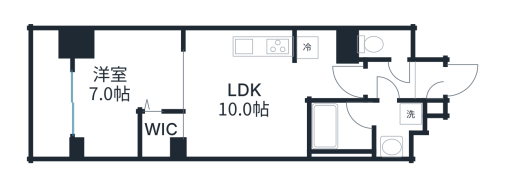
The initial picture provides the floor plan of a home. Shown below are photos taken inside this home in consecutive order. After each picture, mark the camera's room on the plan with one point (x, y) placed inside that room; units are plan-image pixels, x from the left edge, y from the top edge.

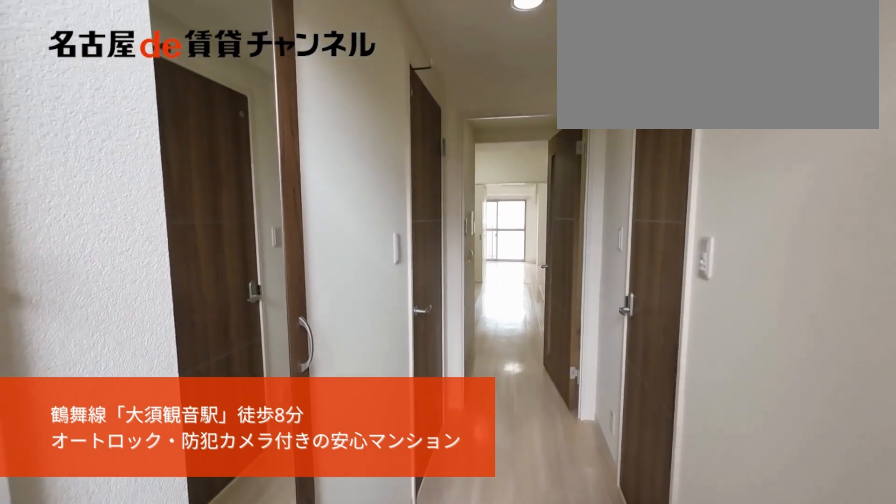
(429, 85)
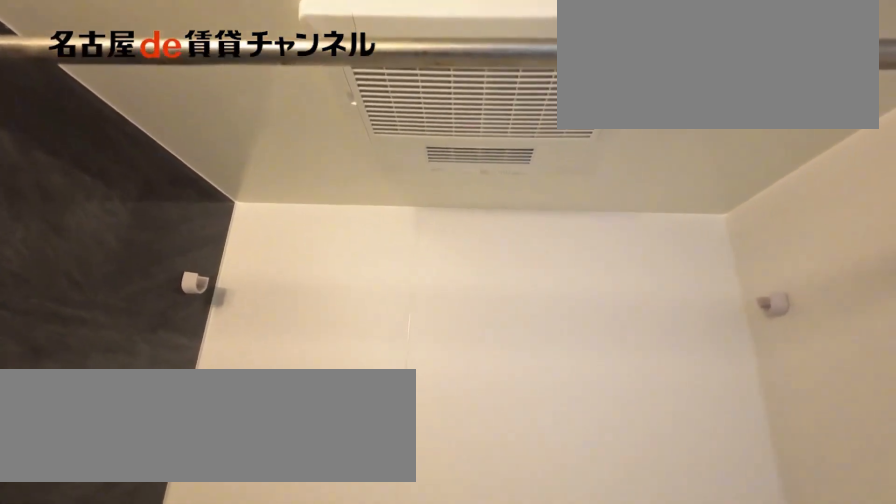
(363, 128)
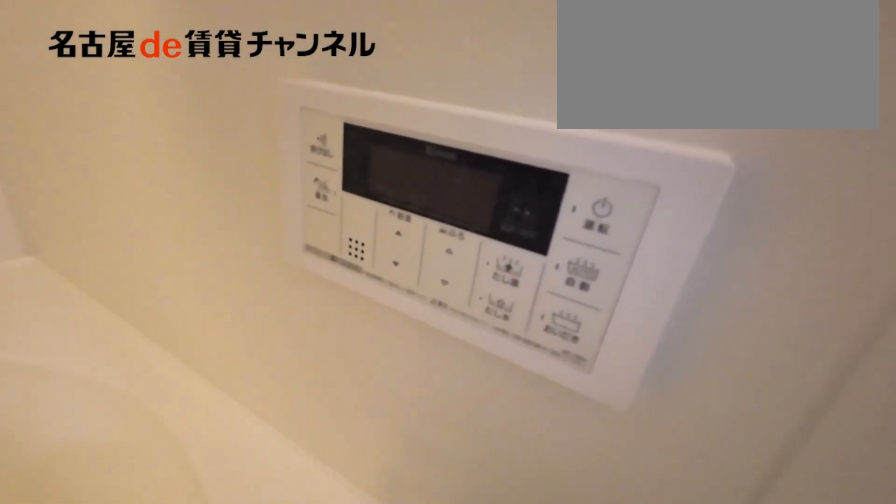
(363, 128)
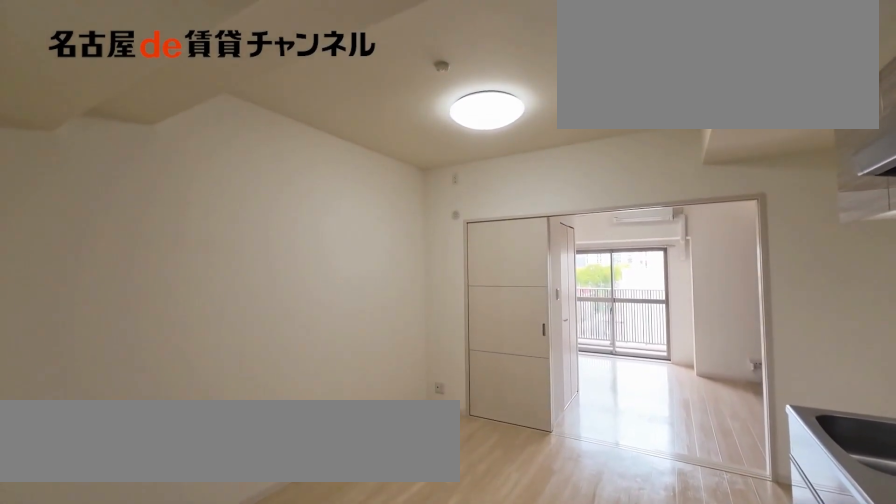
(245, 93)
